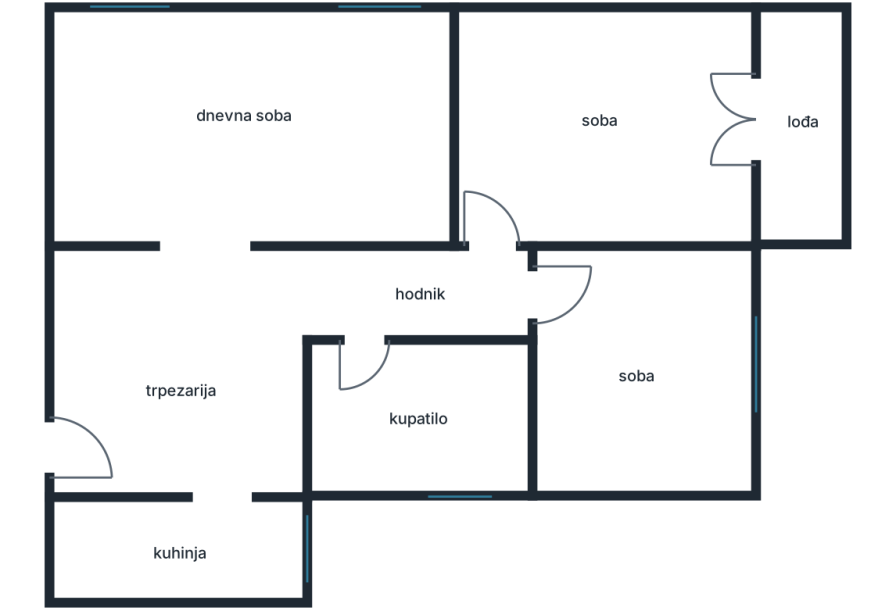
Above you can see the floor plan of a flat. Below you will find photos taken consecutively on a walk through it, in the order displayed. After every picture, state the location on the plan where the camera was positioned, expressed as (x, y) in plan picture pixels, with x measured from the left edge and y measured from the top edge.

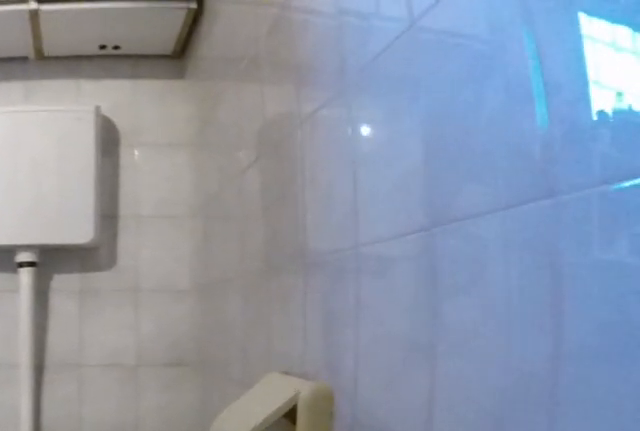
(371, 345)
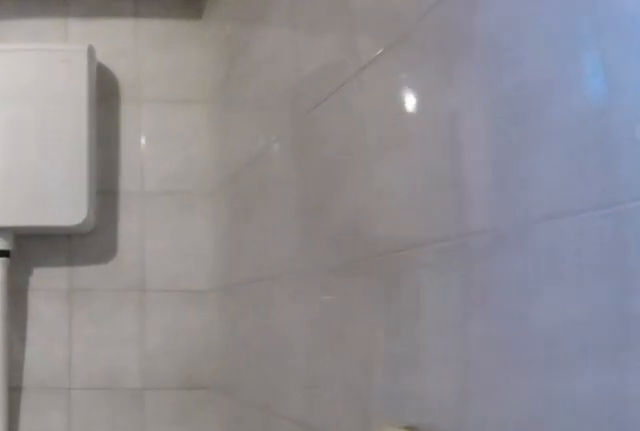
(369, 372)
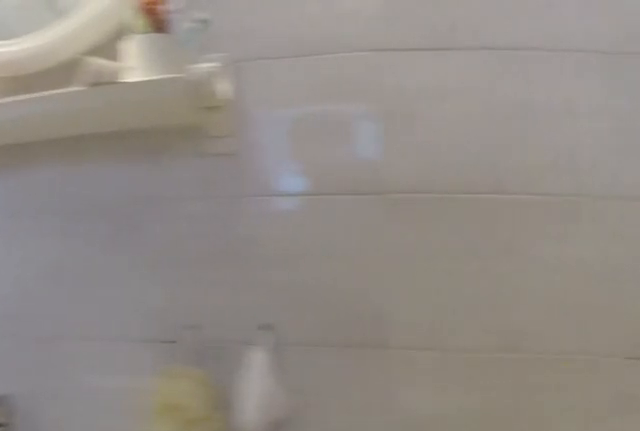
(452, 445)
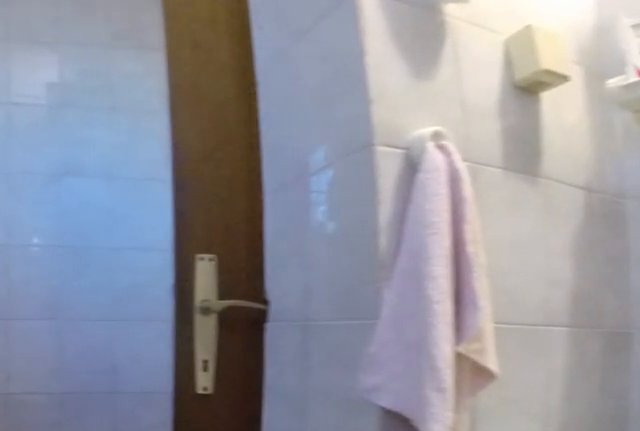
(459, 430)
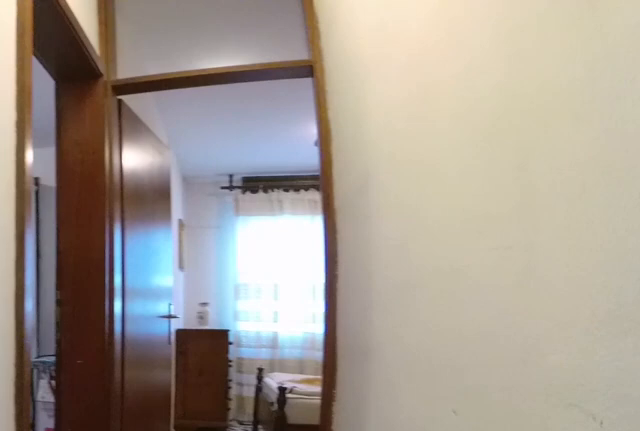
(363, 301)
